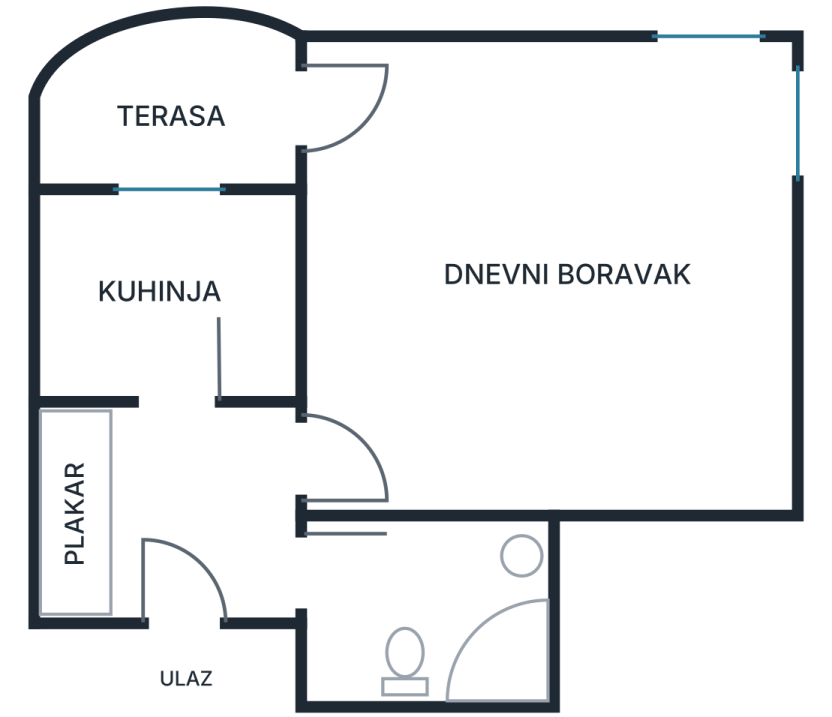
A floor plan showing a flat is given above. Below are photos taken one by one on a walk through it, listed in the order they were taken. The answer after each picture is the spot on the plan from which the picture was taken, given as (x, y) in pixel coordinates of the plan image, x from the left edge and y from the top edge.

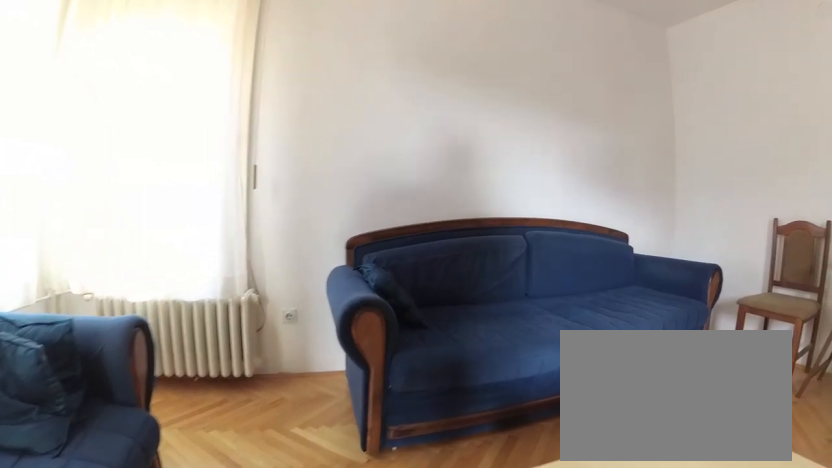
(485, 216)
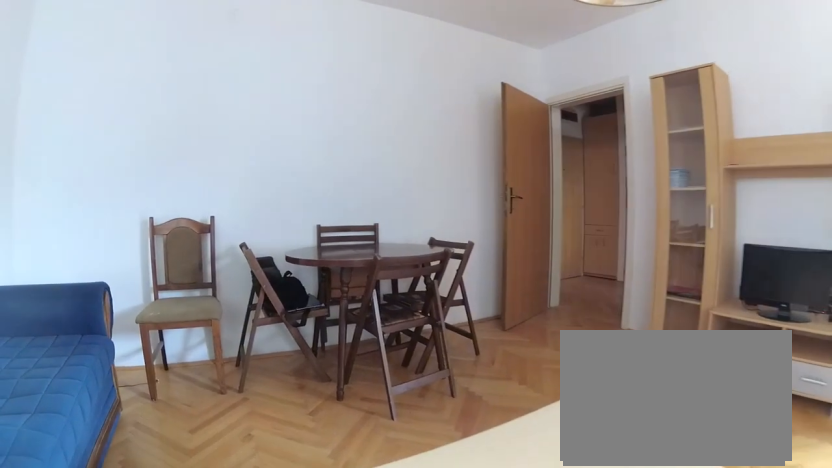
(616, 234)
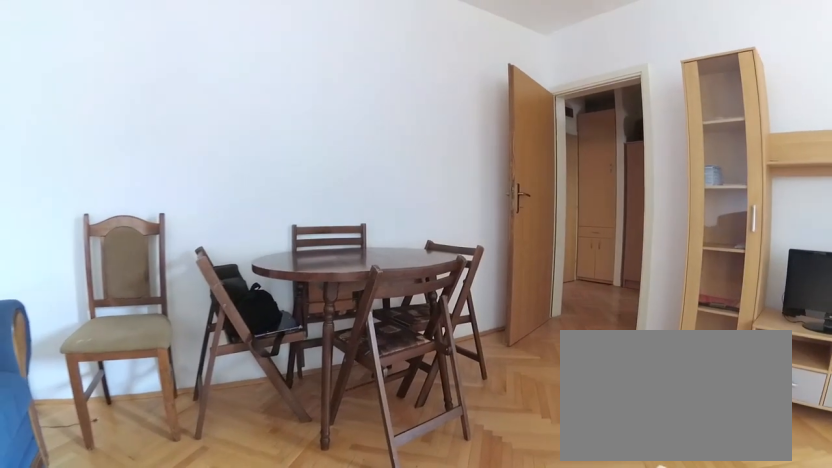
(586, 279)
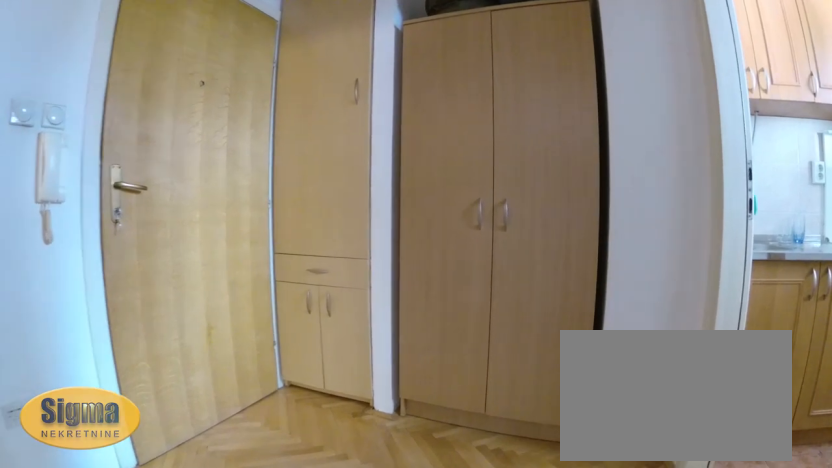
(326, 446)
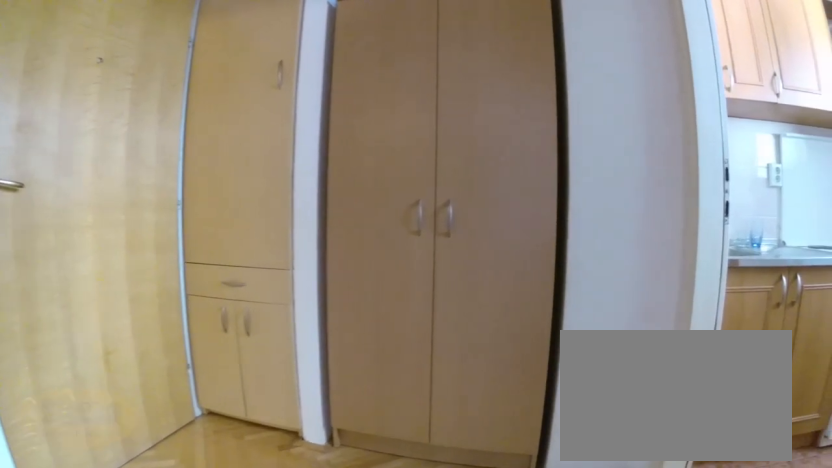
(305, 446)
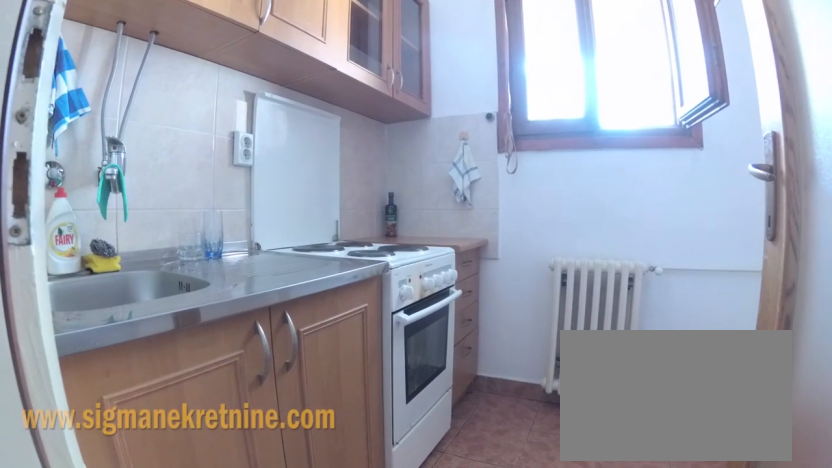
(186, 445)
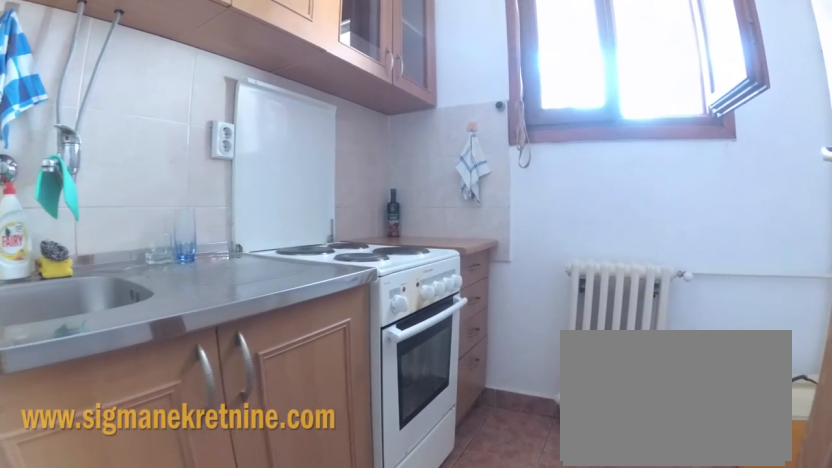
(186, 428)
